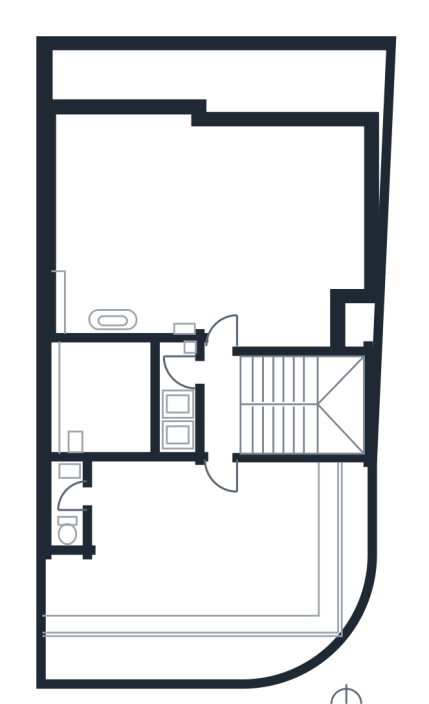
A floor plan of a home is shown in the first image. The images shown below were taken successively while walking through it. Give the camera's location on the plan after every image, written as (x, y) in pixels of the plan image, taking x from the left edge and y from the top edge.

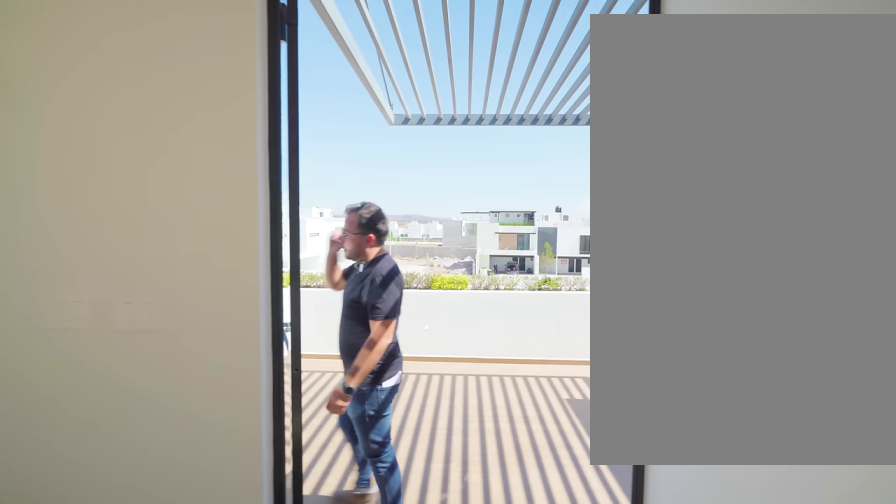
(221, 407)
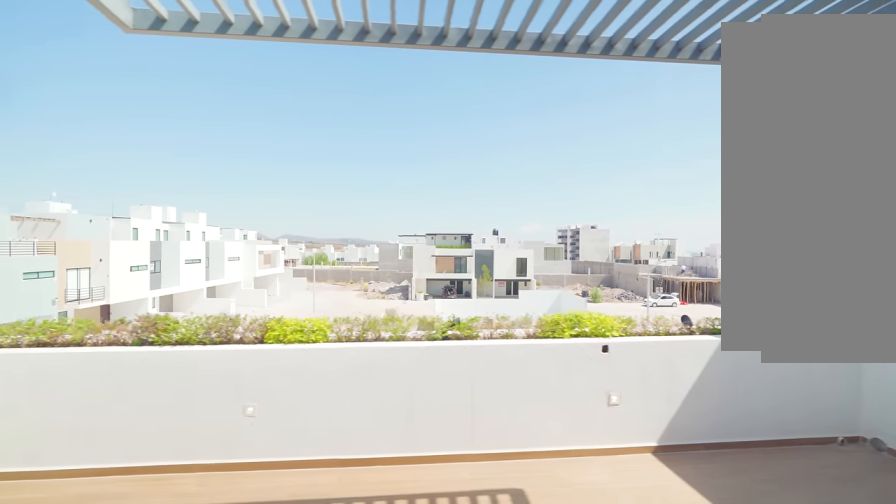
(222, 513)
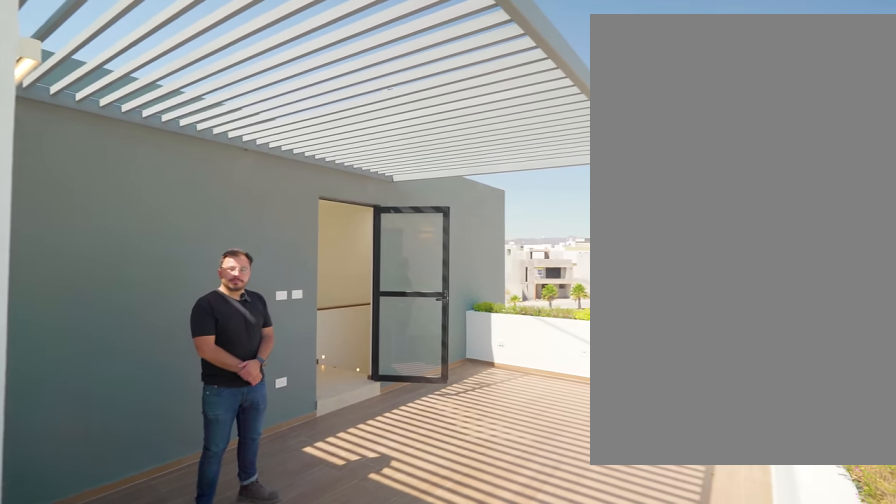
(68, 612)
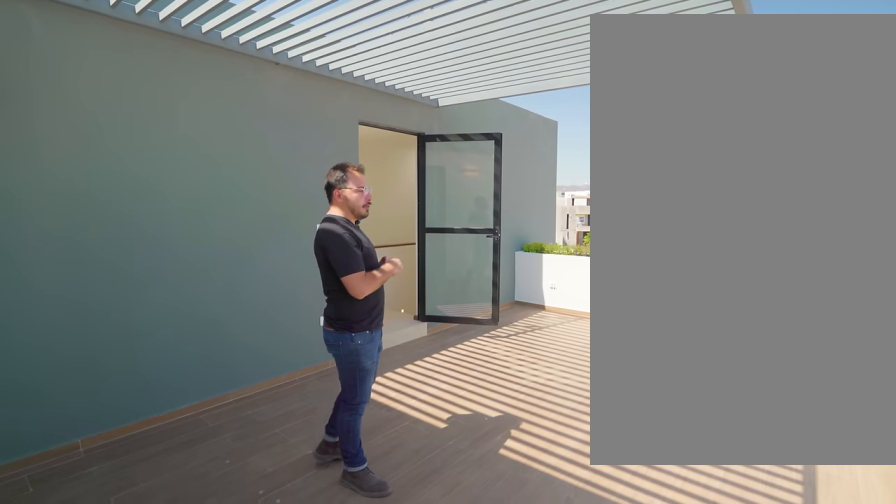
(69, 612)
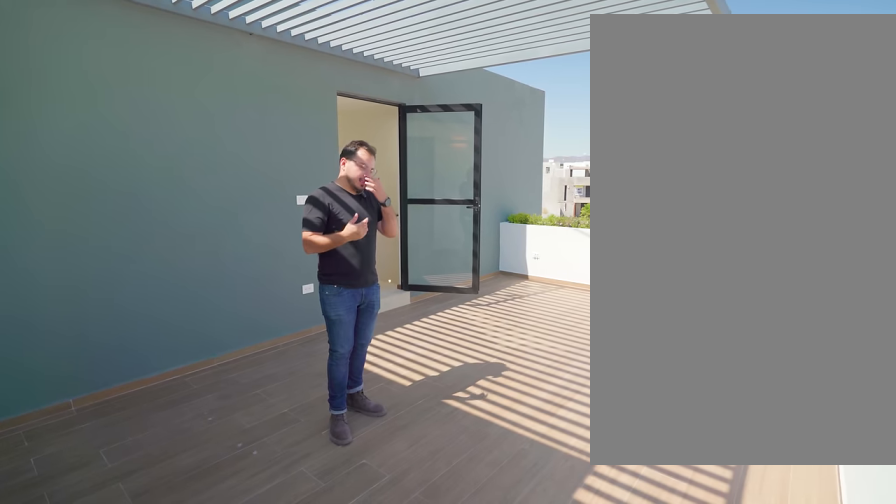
(69, 614)
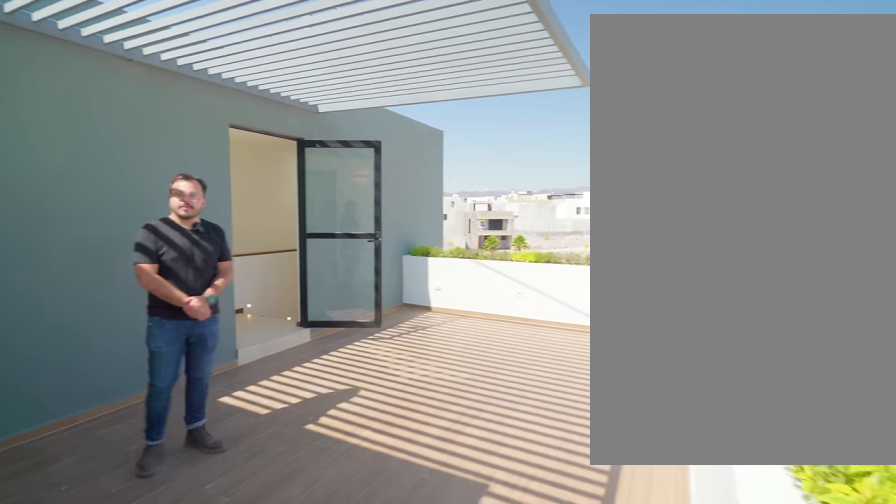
(68, 613)
